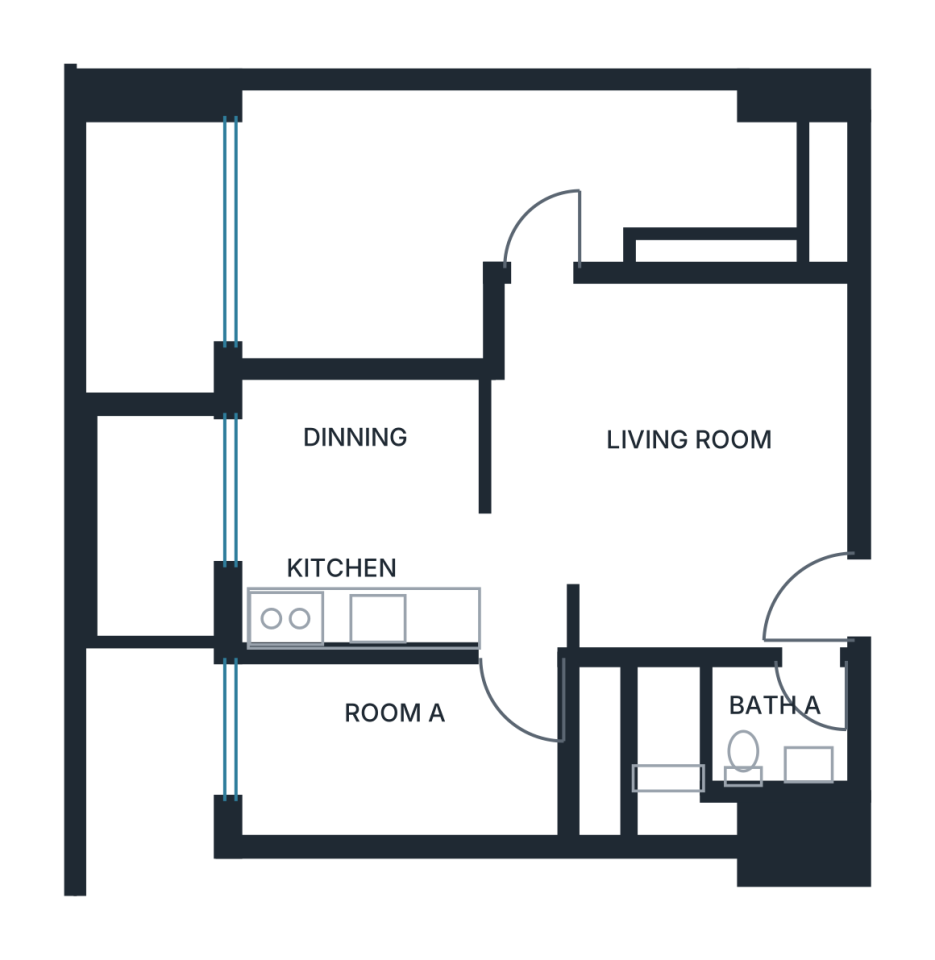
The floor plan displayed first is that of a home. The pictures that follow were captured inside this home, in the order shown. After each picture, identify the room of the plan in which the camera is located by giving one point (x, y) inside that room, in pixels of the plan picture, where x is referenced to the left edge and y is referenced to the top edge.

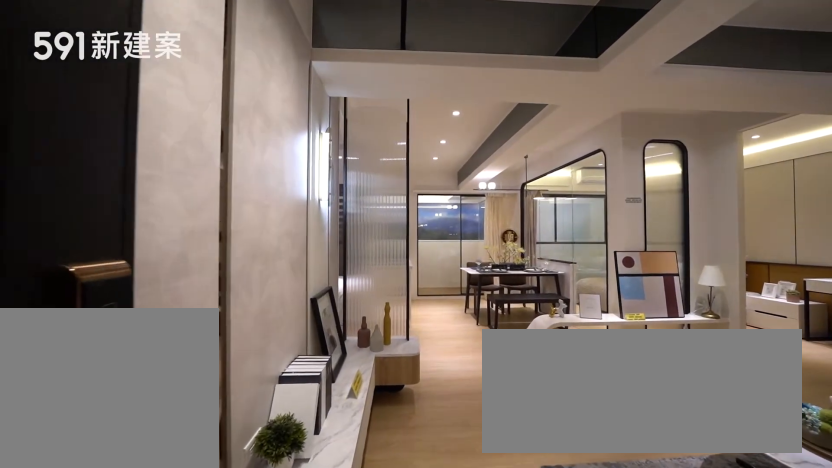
(791, 601)
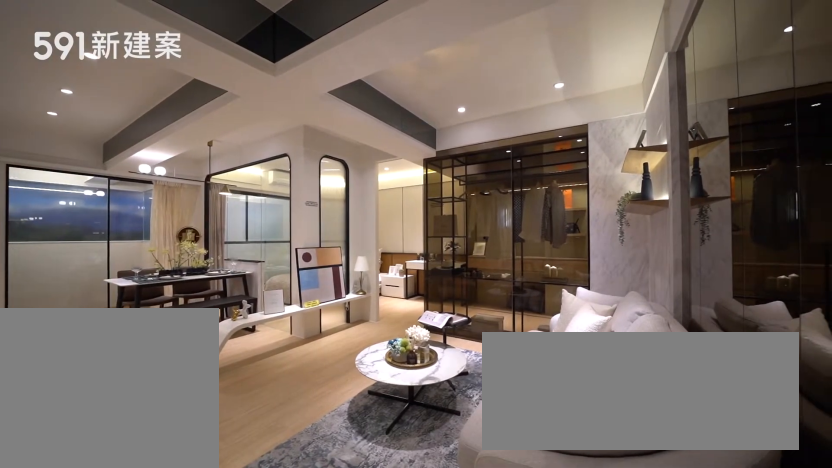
(680, 420)
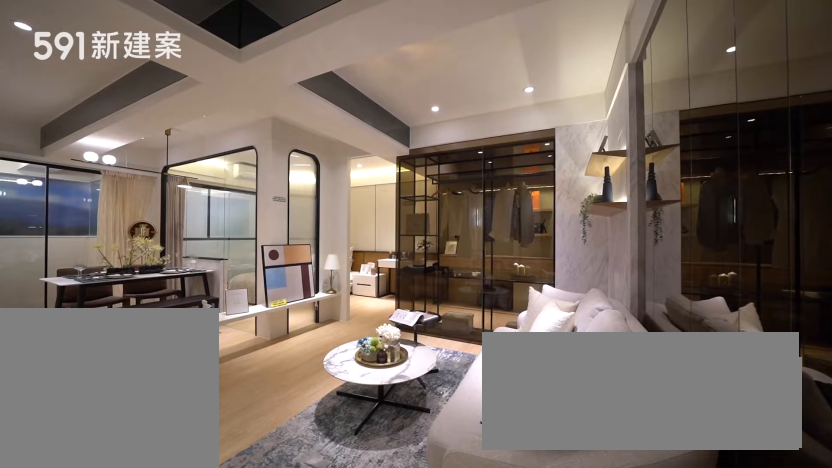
(680, 420)
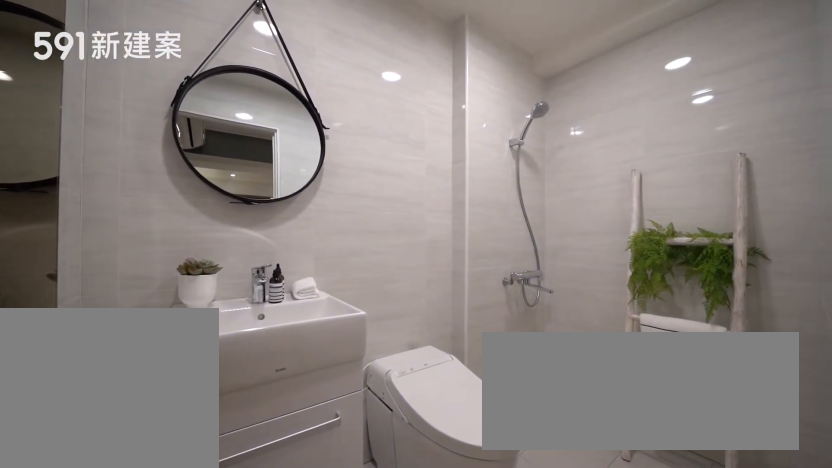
(736, 753)
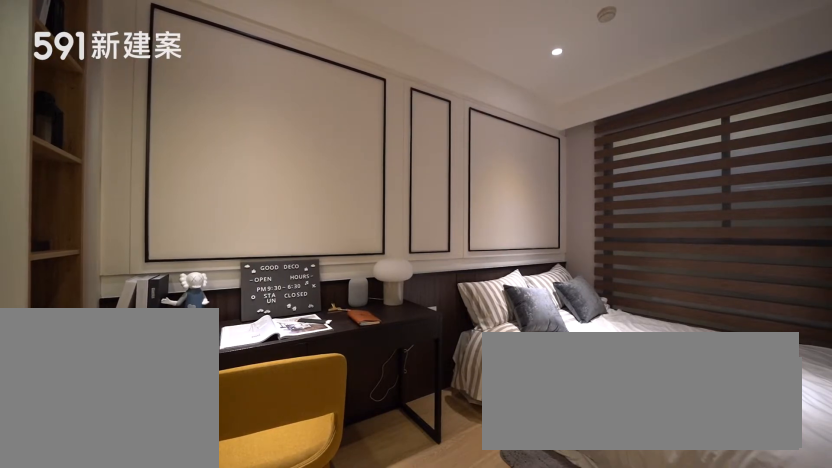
(428, 751)
